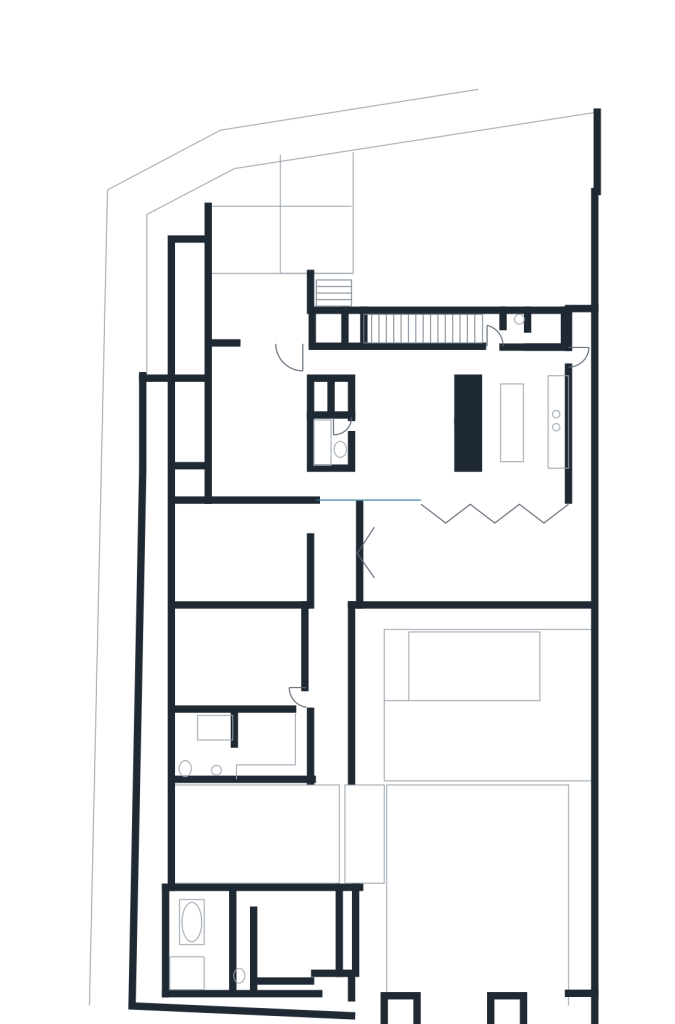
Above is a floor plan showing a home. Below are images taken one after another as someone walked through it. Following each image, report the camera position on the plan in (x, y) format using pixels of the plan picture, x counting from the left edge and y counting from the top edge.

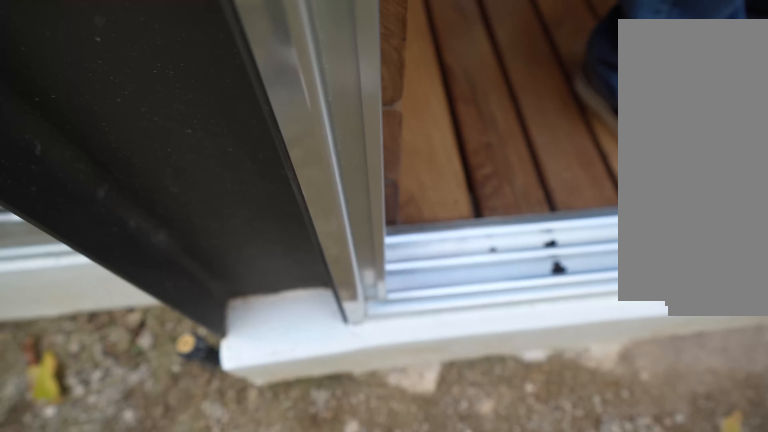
(150, 877)
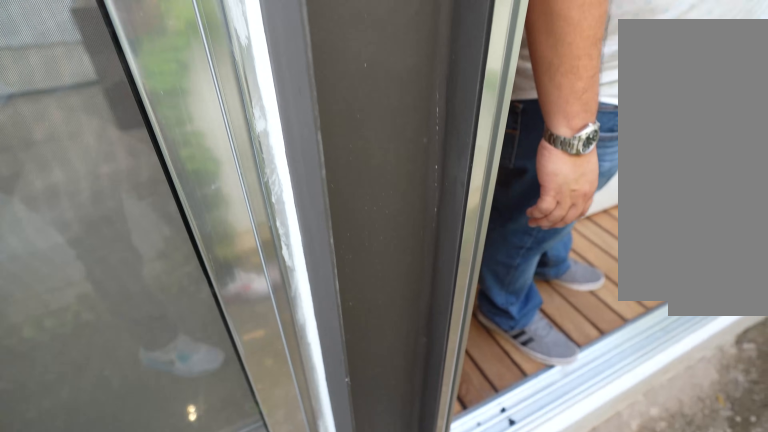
(154, 883)
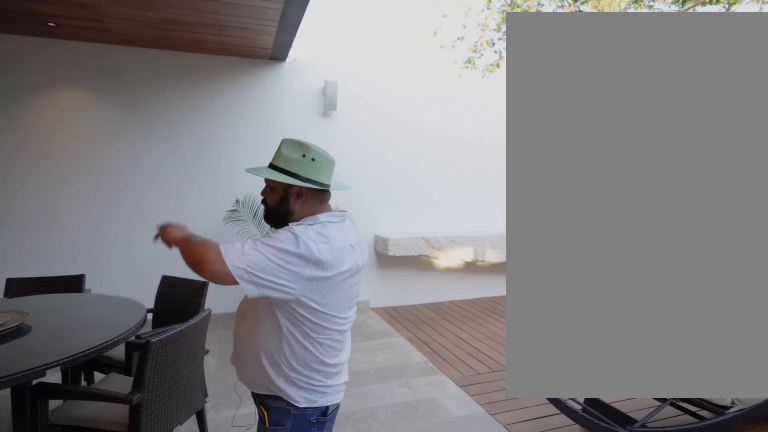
(467, 599)
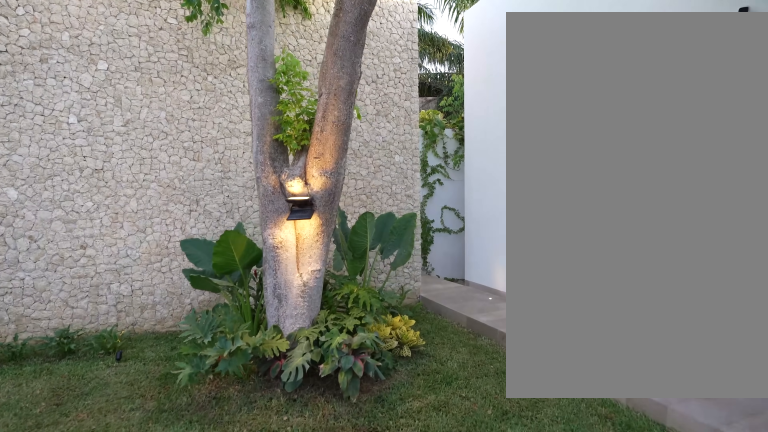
(420, 901)
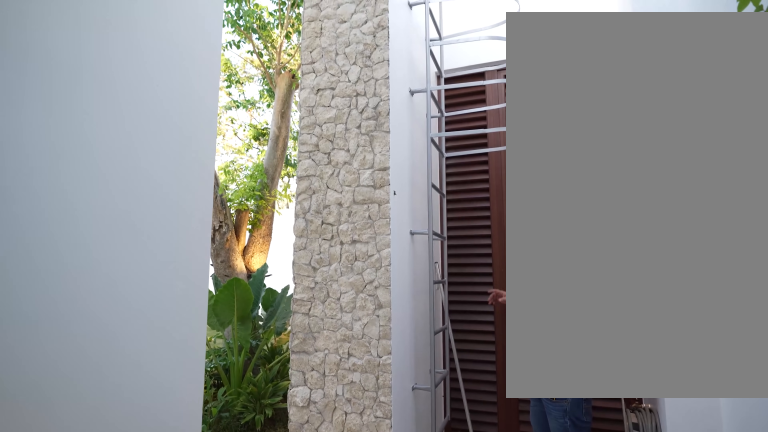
(357, 1010)
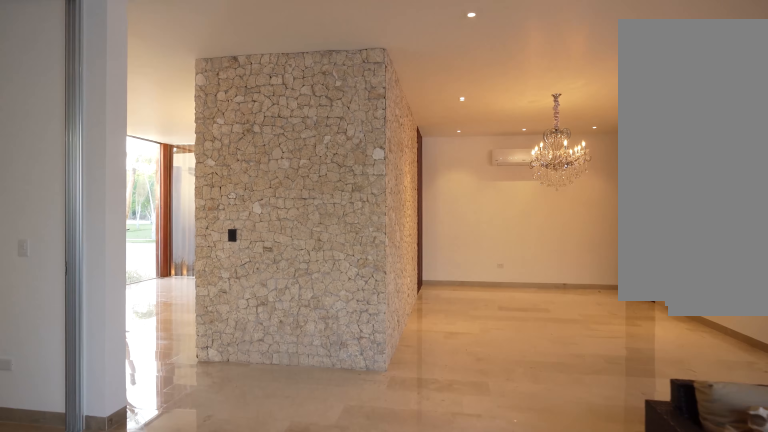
(369, 551)
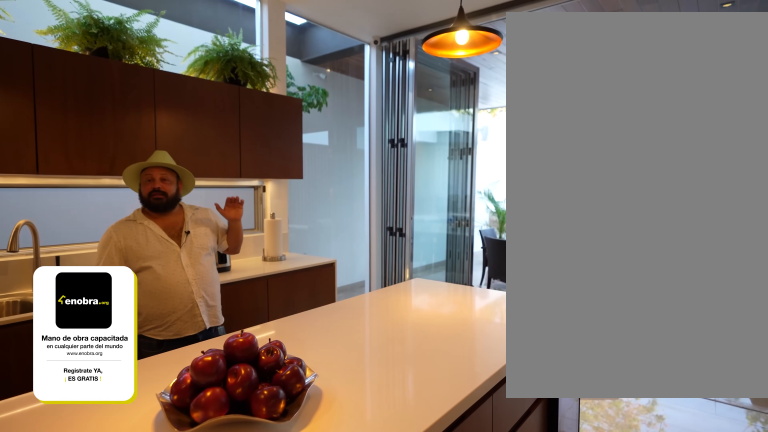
(488, 416)
